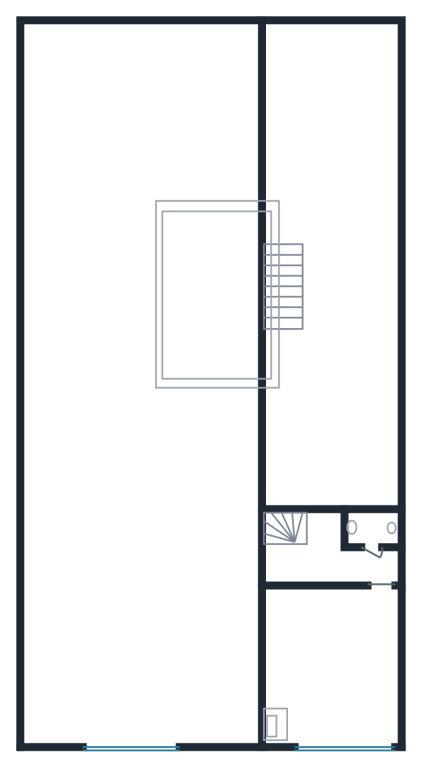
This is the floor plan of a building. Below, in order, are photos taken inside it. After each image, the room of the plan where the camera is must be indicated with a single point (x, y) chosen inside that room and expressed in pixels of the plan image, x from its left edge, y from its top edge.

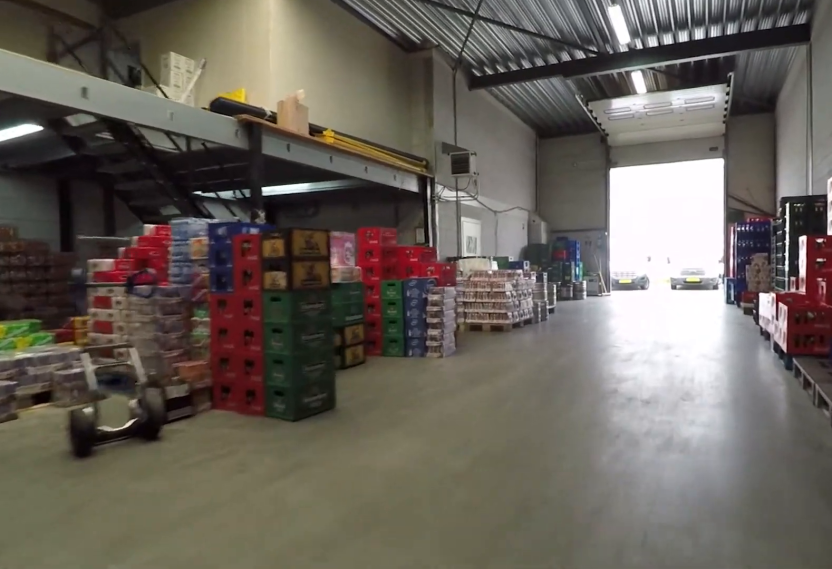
(34, 652)
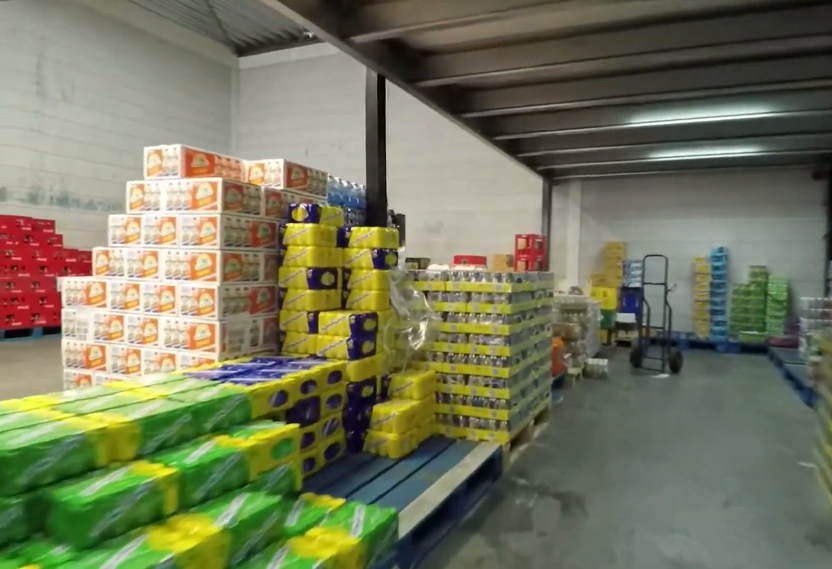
(332, 264)
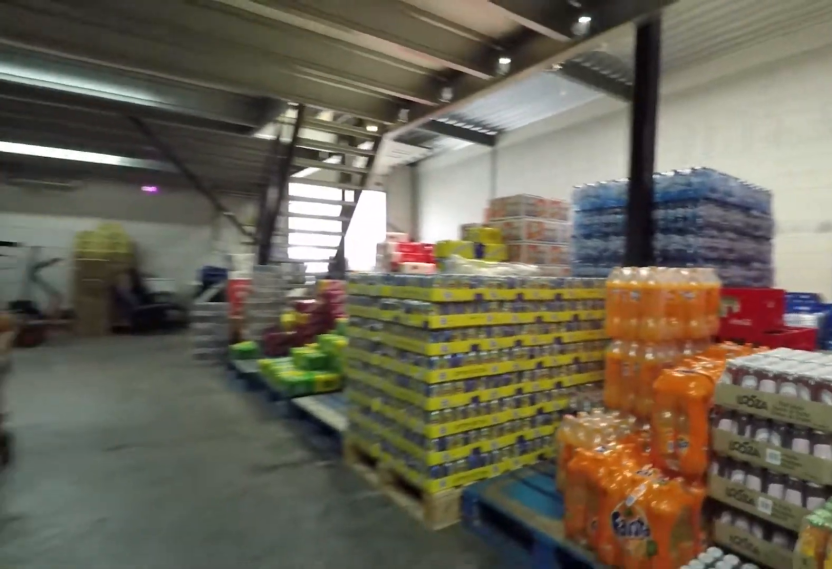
(332, 264)
